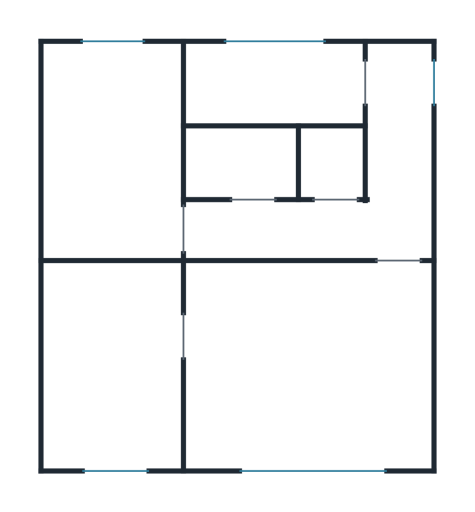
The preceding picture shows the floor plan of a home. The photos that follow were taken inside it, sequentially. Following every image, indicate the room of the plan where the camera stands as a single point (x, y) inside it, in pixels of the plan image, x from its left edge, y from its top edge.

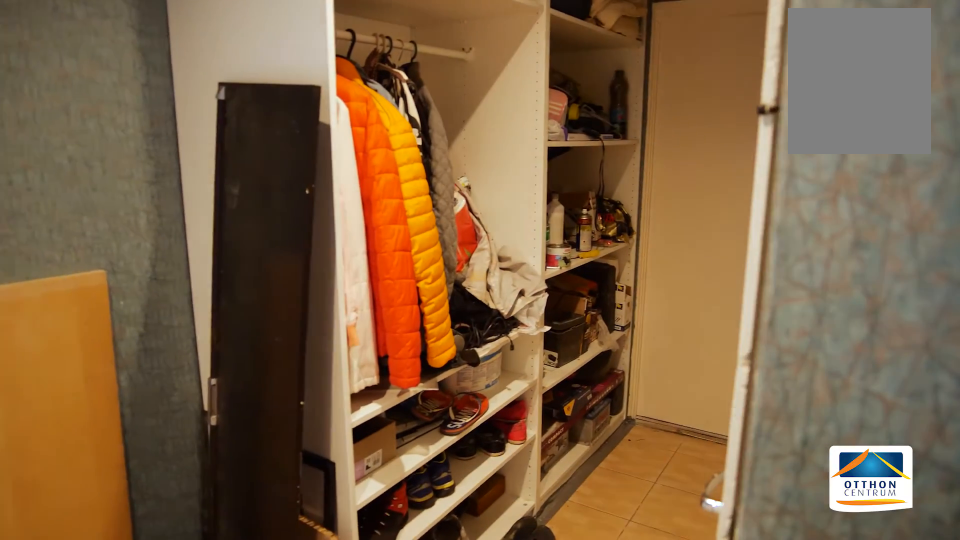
(314, 233)
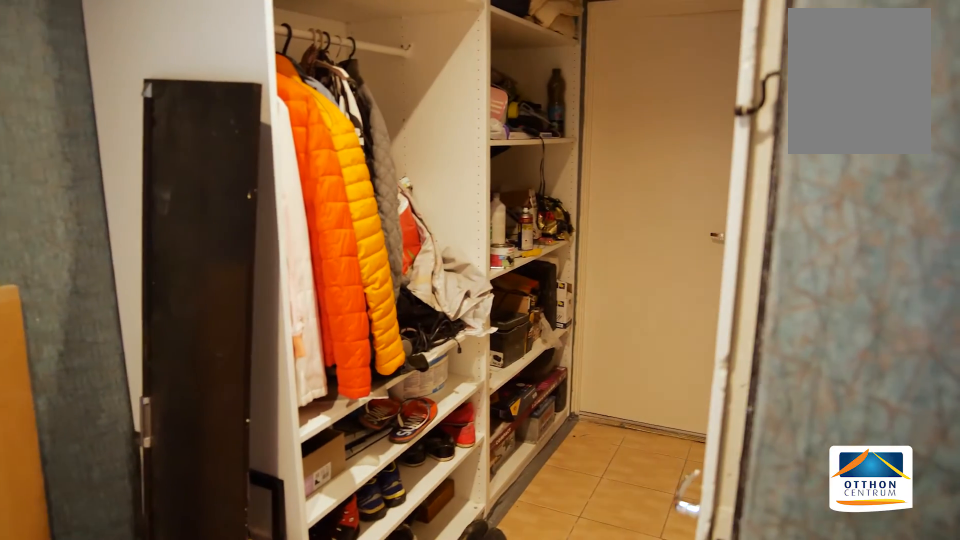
(300, 234)
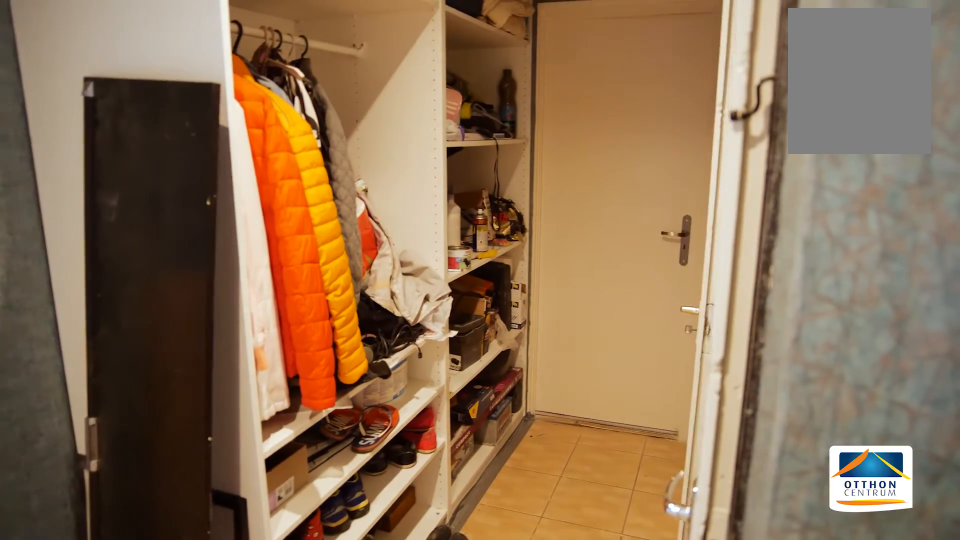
(287, 233)
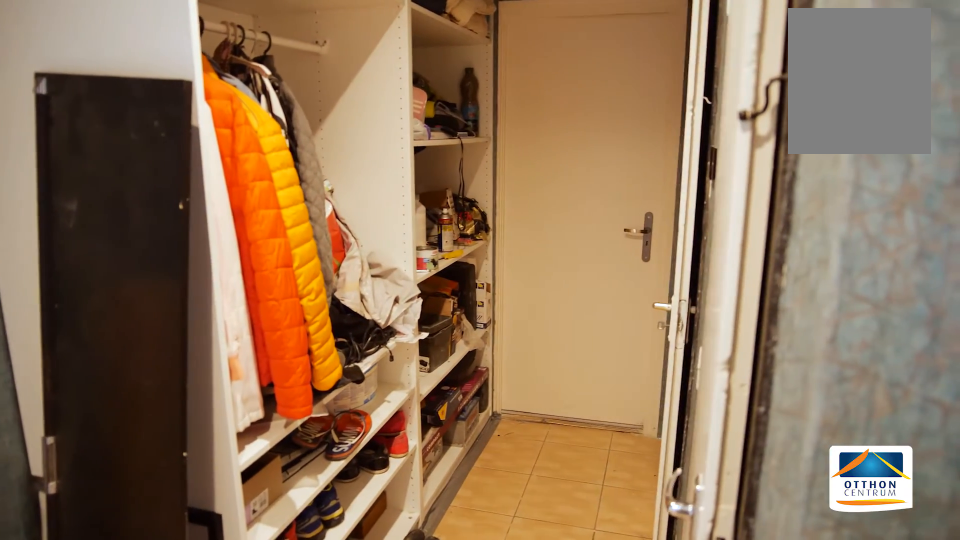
(274, 233)
